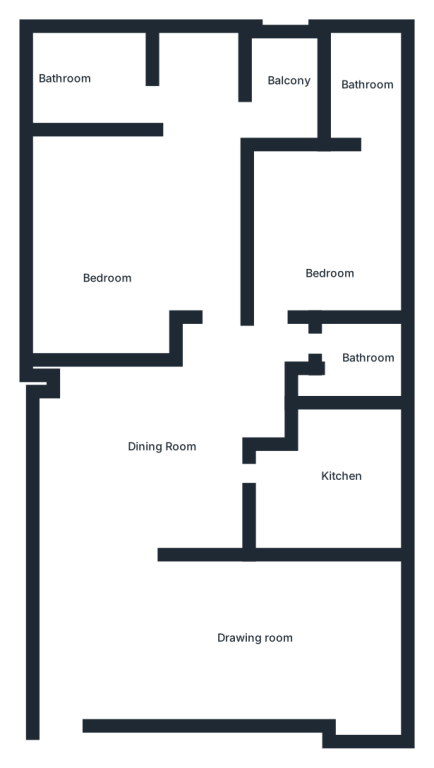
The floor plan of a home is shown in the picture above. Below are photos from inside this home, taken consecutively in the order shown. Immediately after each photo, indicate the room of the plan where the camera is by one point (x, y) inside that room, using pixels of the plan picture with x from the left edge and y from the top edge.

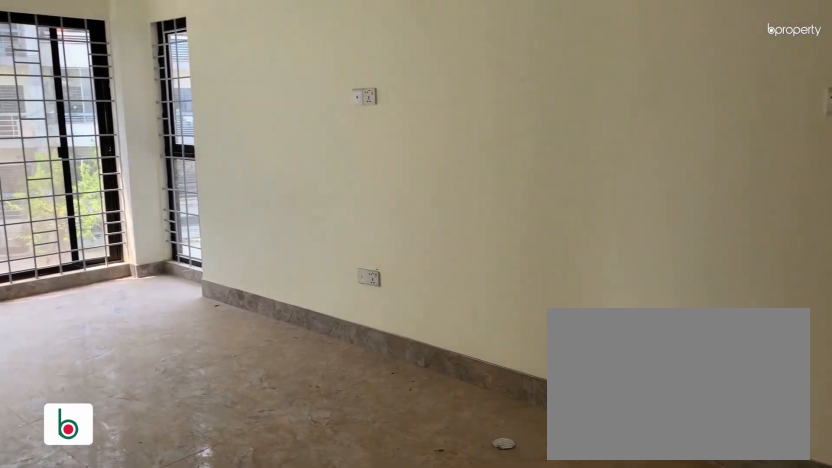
(227, 636)
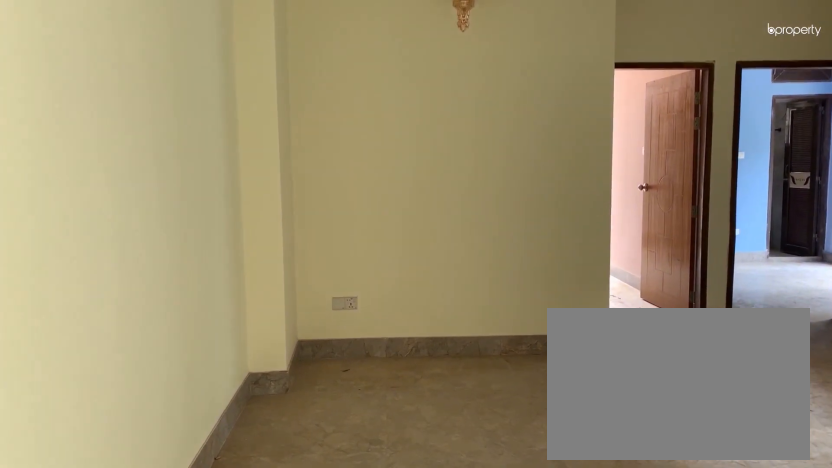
(170, 463)
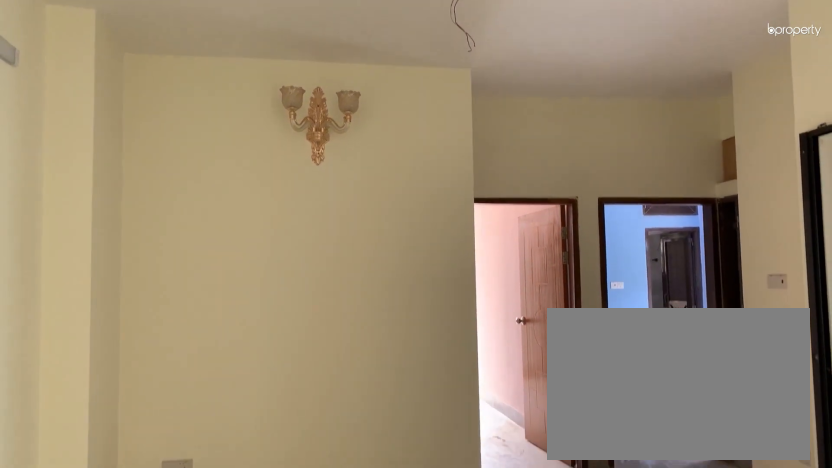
(172, 464)
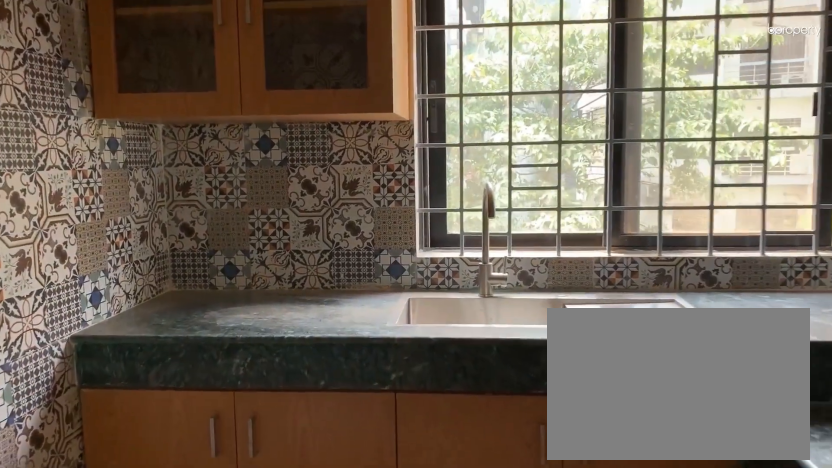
(342, 482)
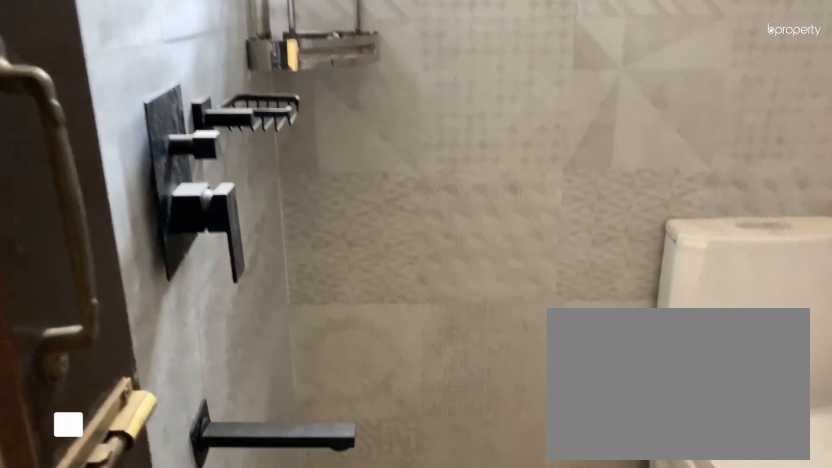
(354, 384)
